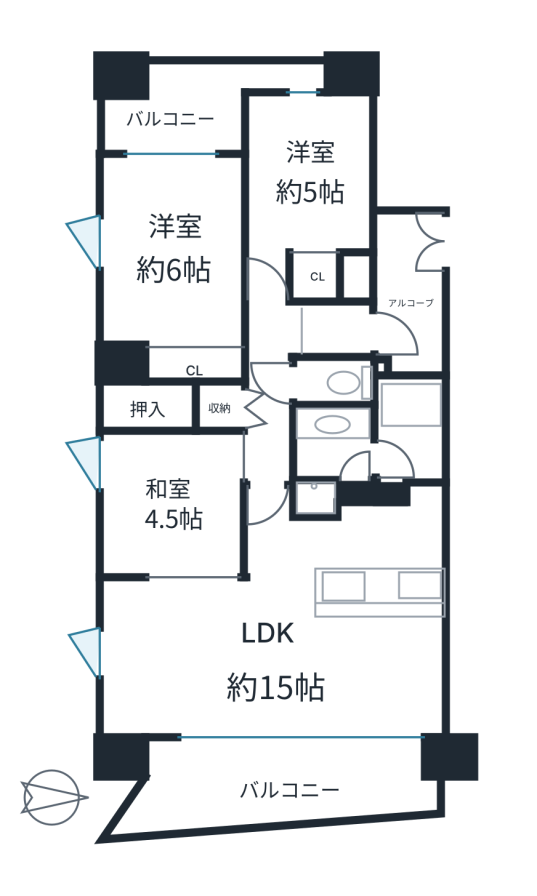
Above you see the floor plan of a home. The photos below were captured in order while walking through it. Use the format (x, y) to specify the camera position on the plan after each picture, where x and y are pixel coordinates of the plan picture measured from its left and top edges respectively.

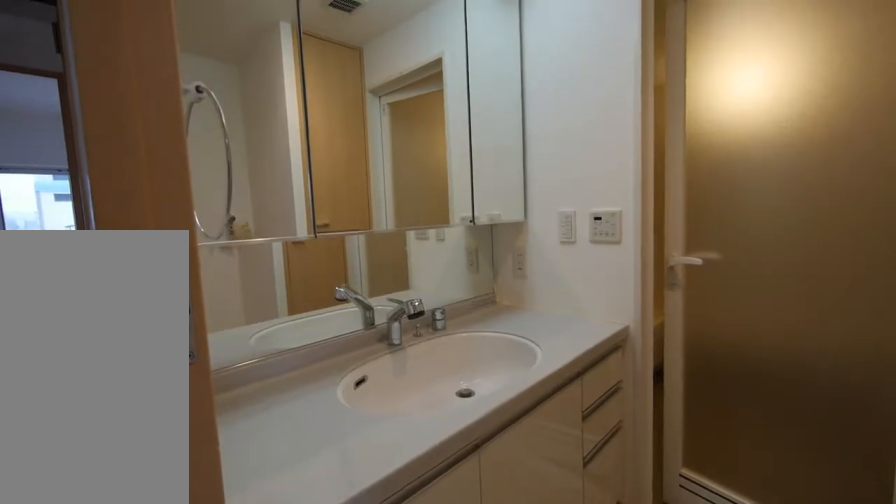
(350, 448)
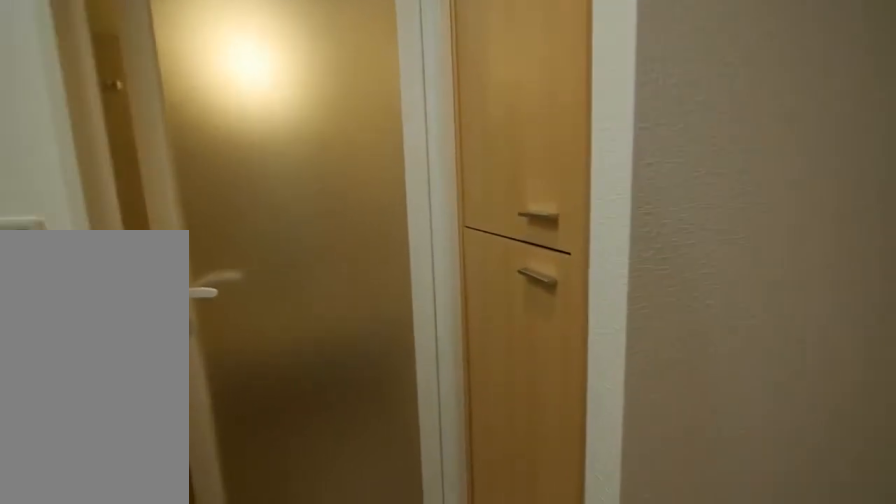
(350, 448)
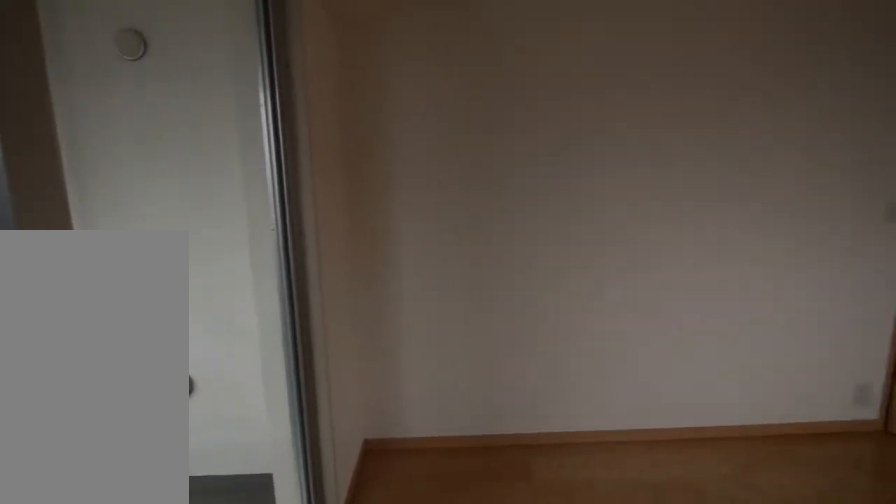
(155, 294)
